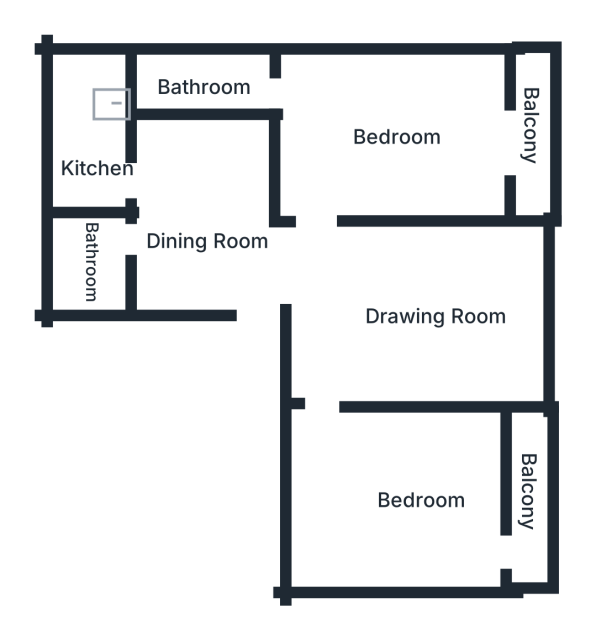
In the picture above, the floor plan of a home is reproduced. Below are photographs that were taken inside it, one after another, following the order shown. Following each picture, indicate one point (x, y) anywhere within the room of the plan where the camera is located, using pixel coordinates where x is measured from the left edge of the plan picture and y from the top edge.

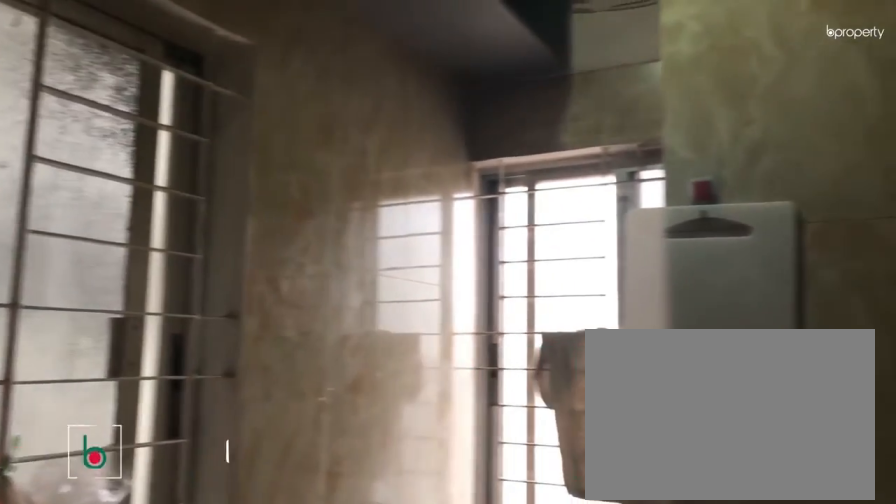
(96, 170)
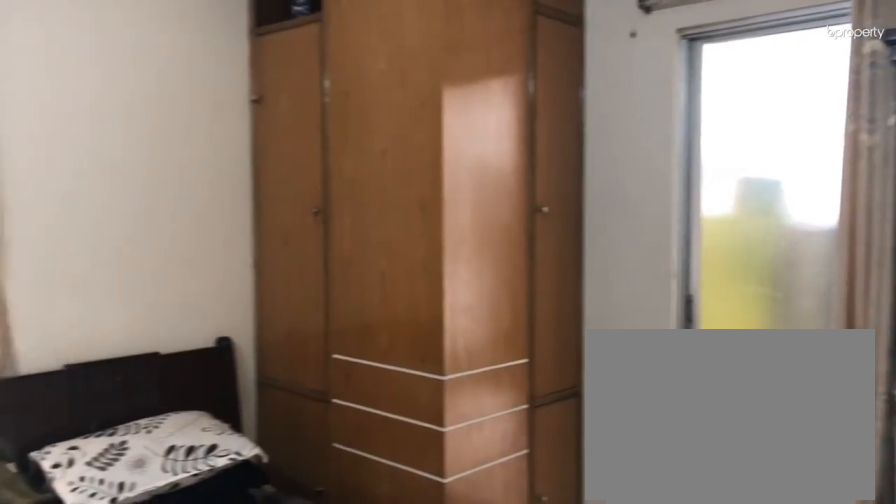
(402, 142)
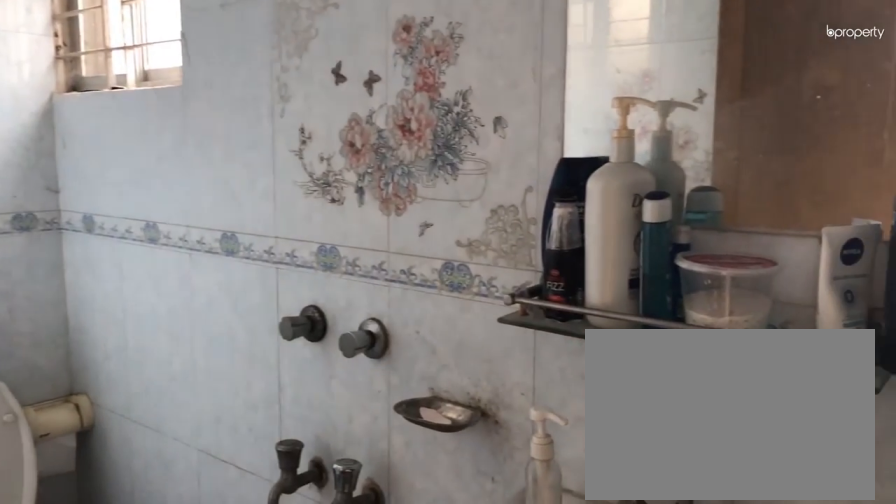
(197, 86)
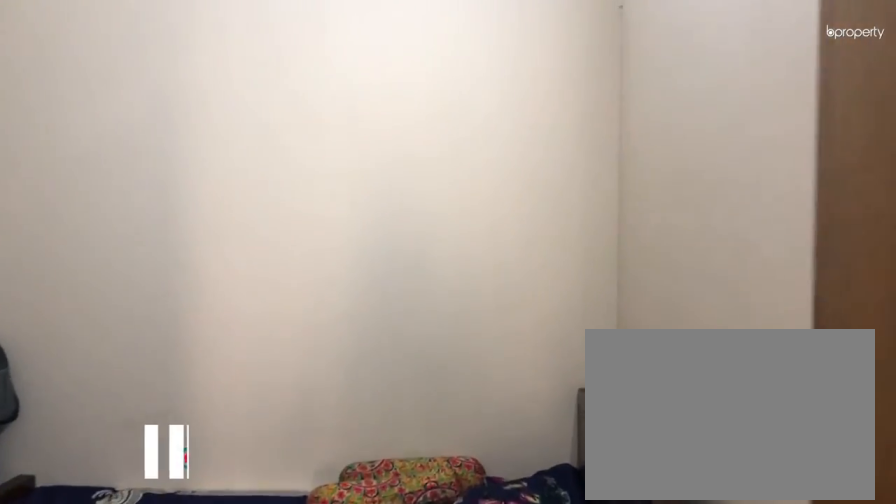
(423, 502)
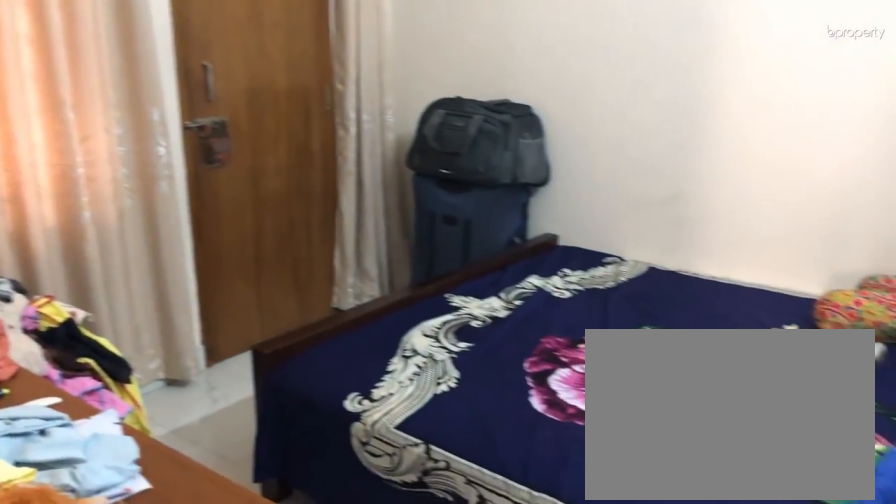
(424, 502)
